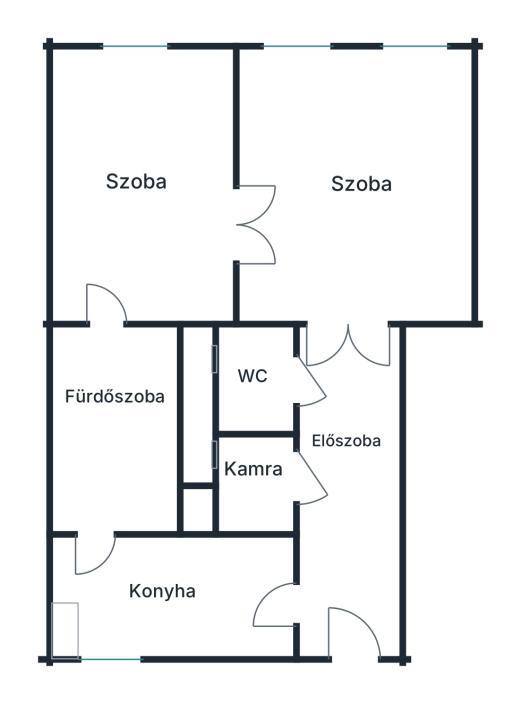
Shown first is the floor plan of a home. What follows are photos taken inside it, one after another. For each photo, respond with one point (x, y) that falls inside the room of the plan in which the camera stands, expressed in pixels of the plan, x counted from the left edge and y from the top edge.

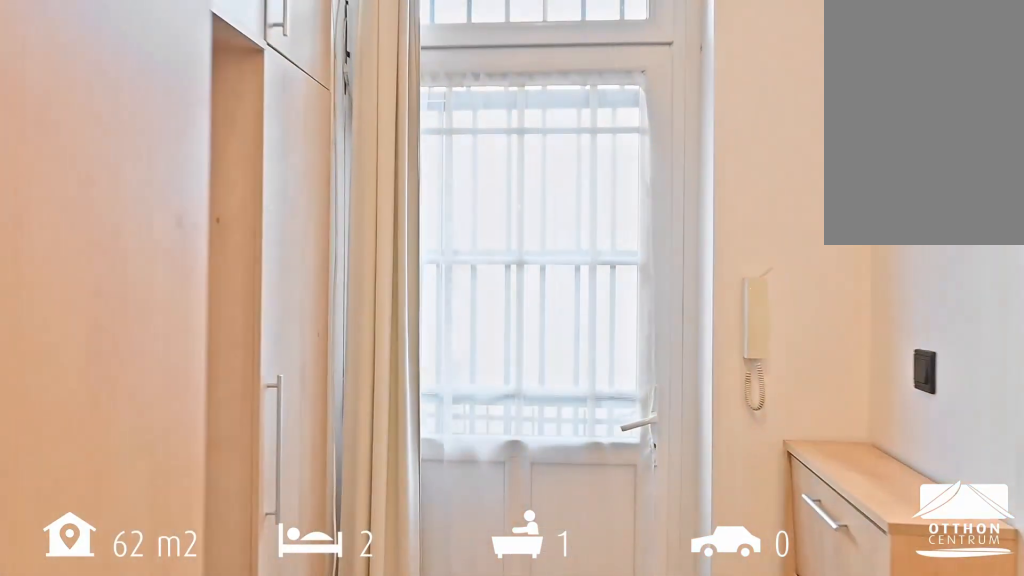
(348, 492)
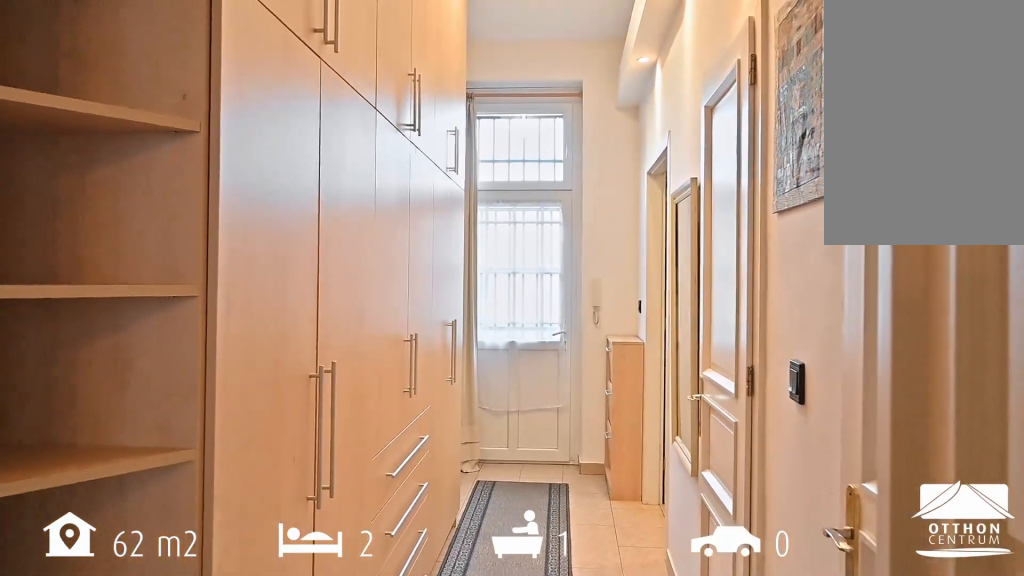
(348, 493)
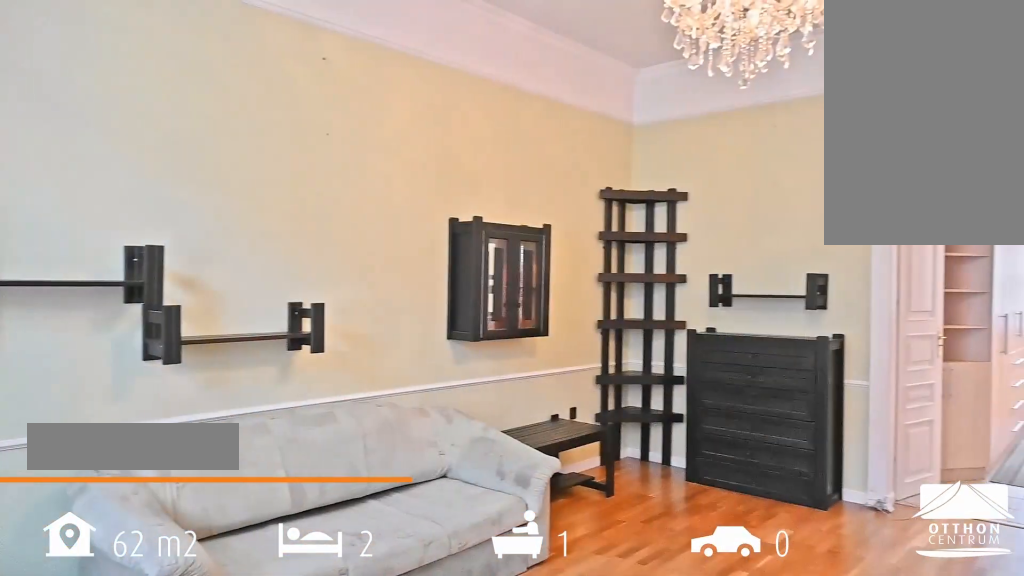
(353, 188)
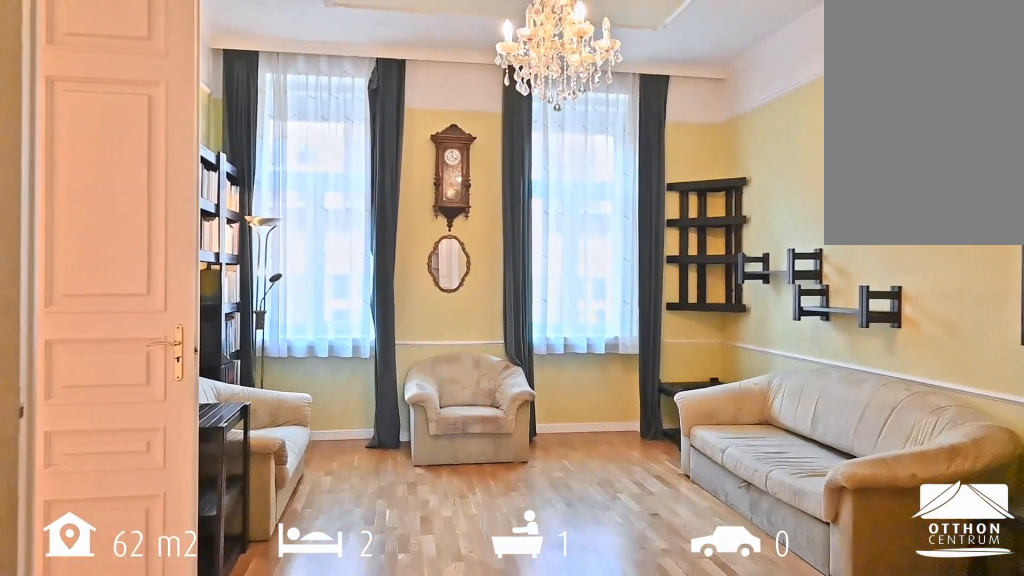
(353, 188)
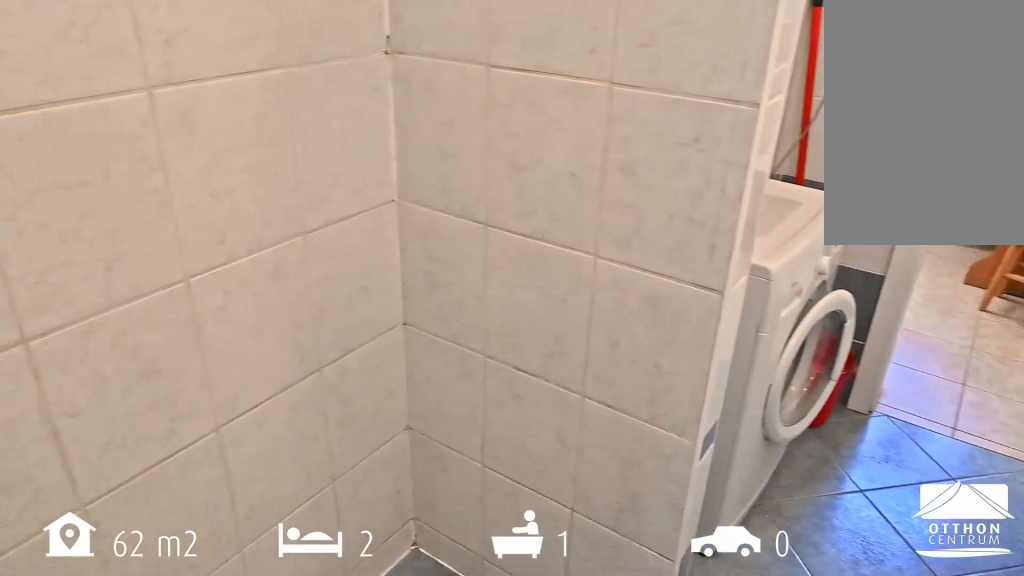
(116, 433)
